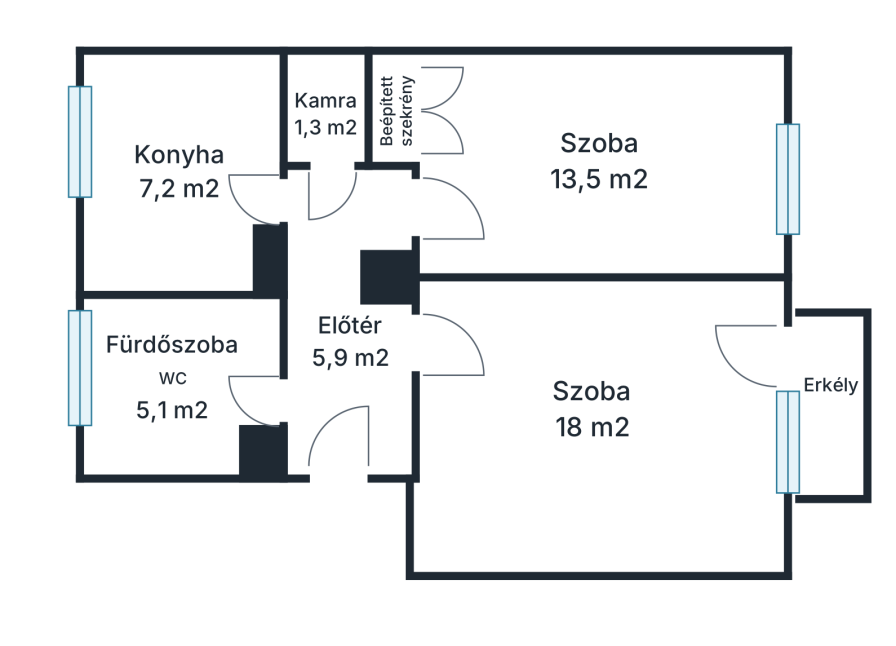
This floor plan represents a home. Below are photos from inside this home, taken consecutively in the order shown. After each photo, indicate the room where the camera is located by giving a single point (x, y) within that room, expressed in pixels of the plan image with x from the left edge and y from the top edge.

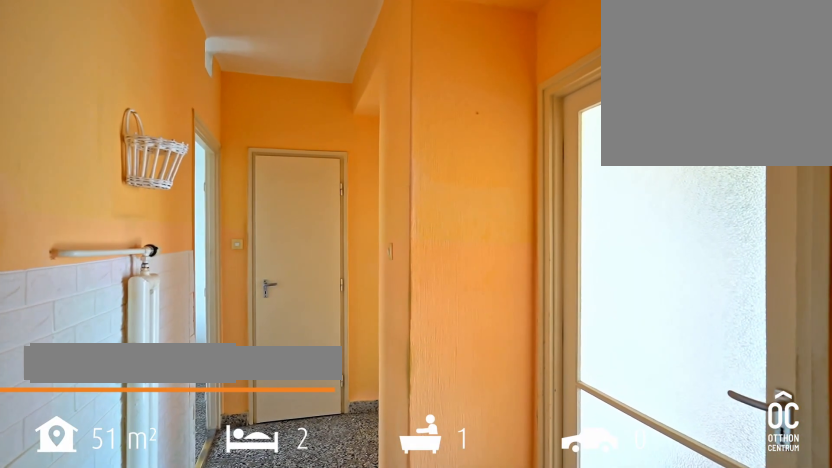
(347, 341)
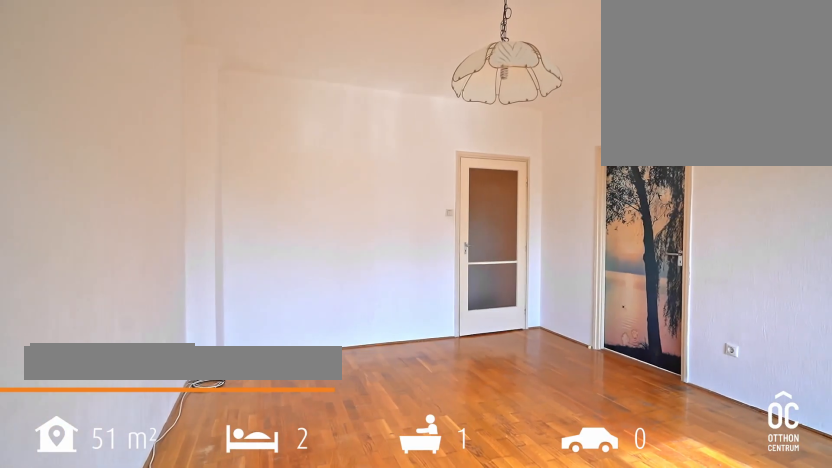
(594, 415)
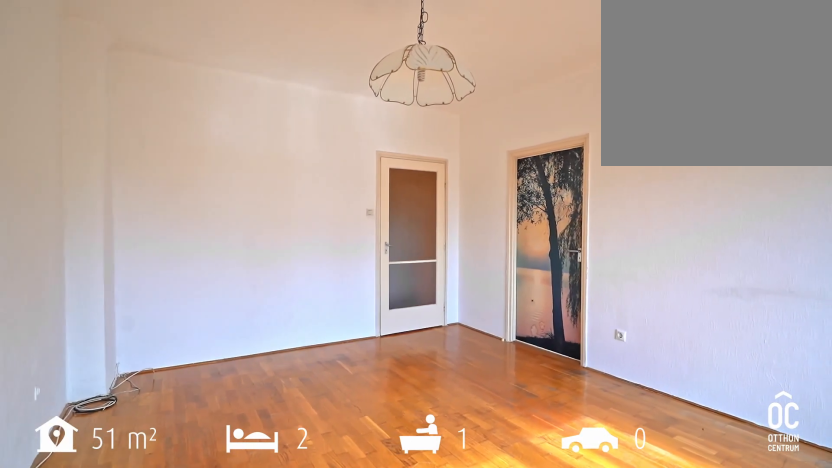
(594, 415)
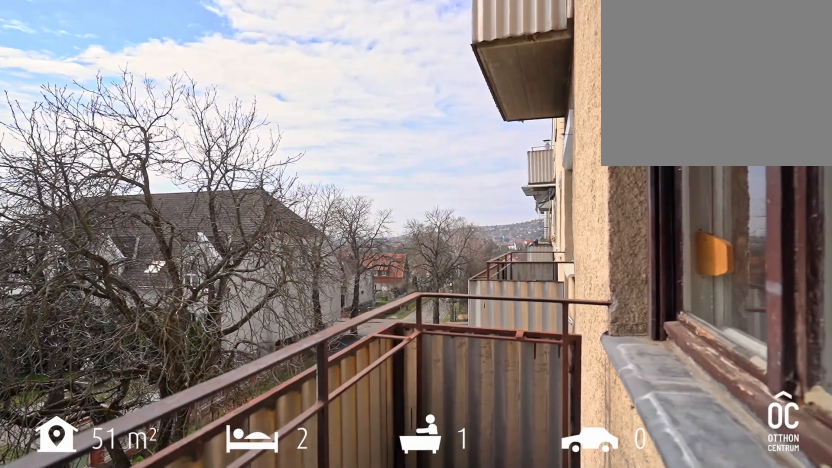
(828, 401)
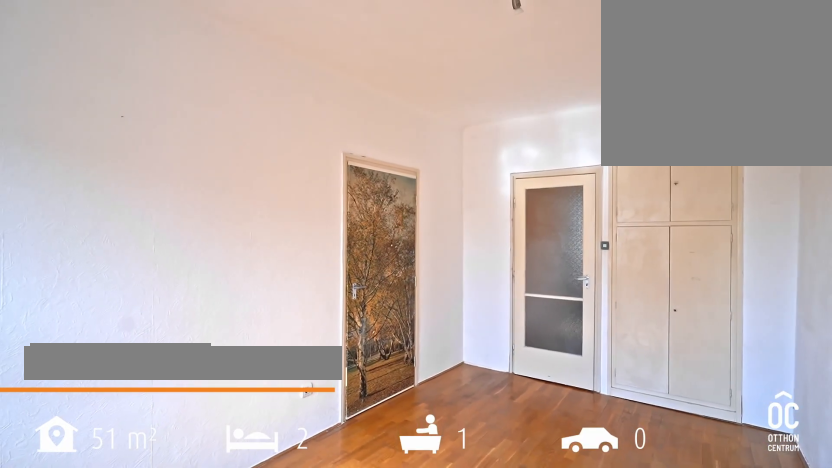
(600, 165)
